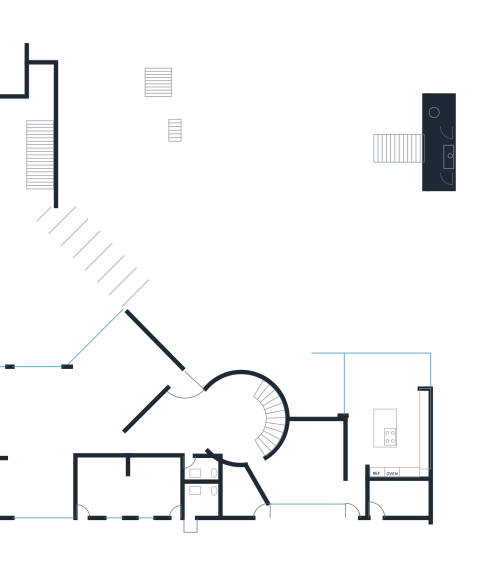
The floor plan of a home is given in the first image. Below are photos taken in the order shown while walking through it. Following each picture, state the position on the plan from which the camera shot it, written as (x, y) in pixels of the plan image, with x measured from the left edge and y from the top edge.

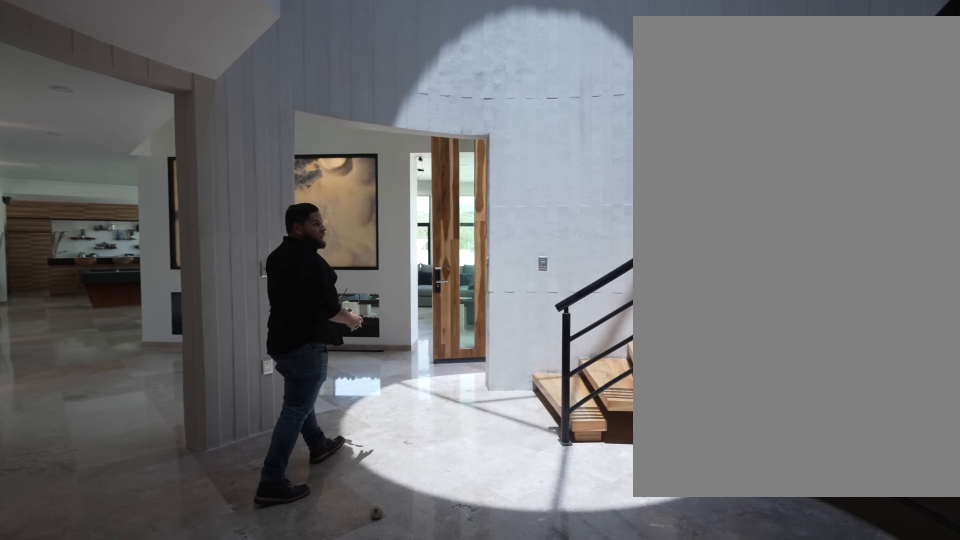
(240, 447)
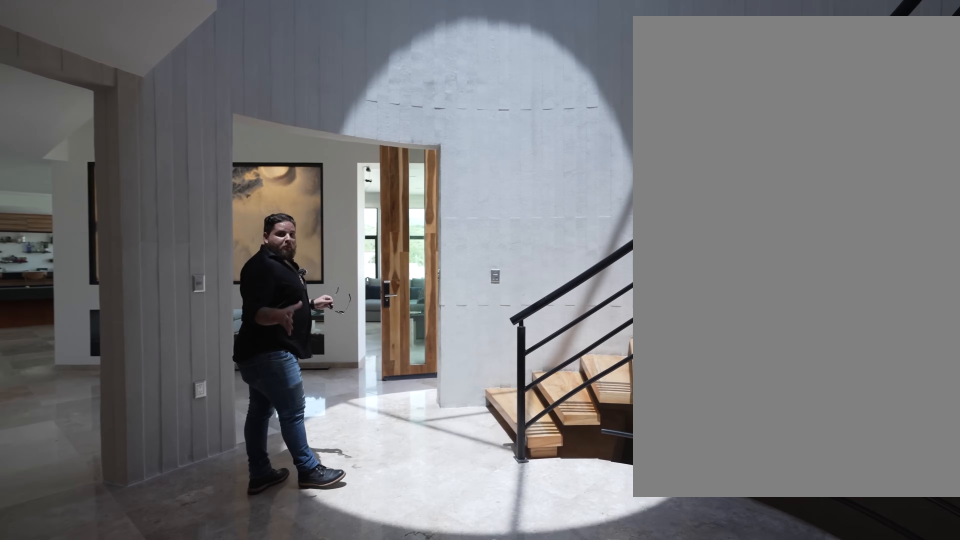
(233, 444)
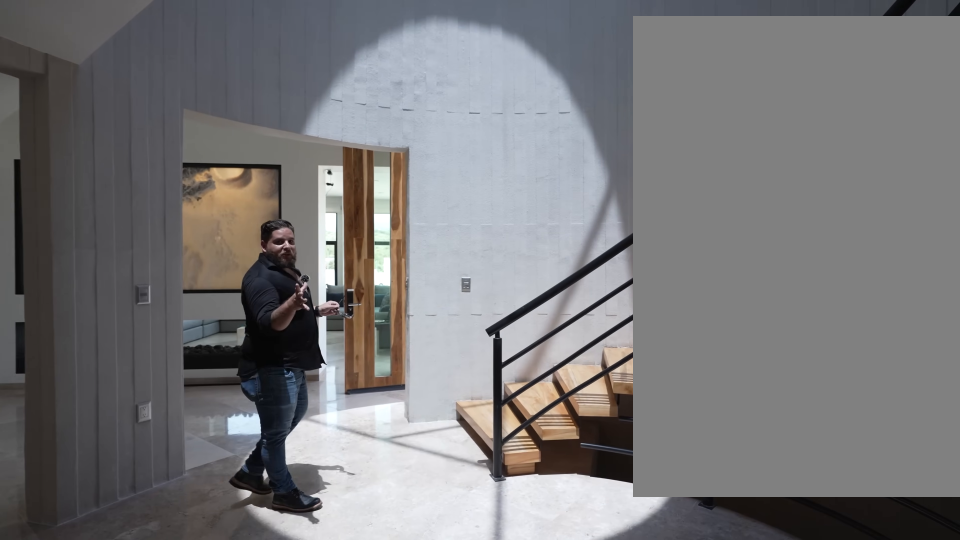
(229, 443)
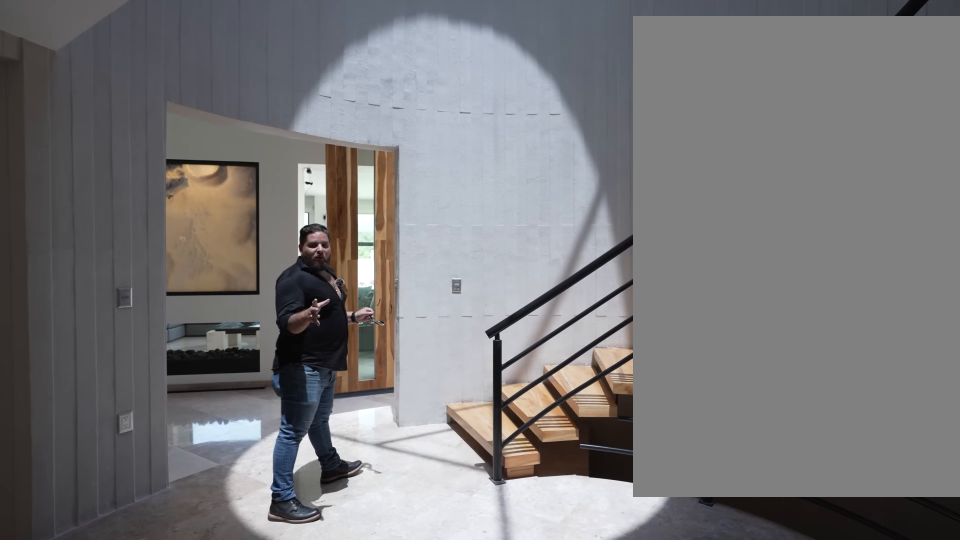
(225, 441)
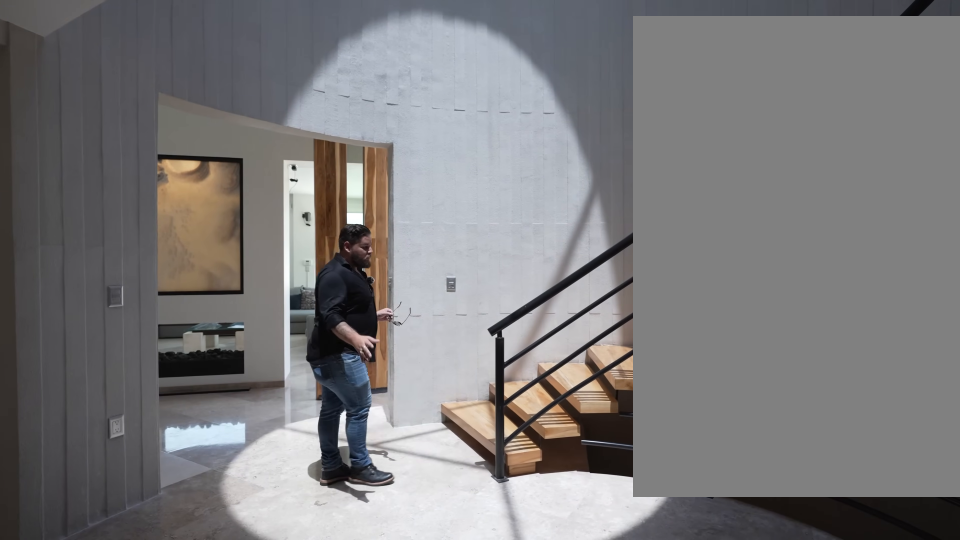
(222, 438)
